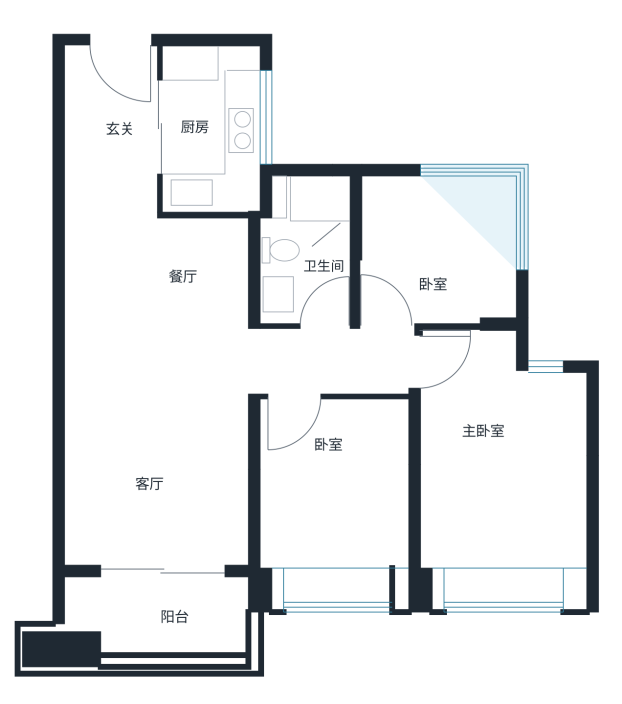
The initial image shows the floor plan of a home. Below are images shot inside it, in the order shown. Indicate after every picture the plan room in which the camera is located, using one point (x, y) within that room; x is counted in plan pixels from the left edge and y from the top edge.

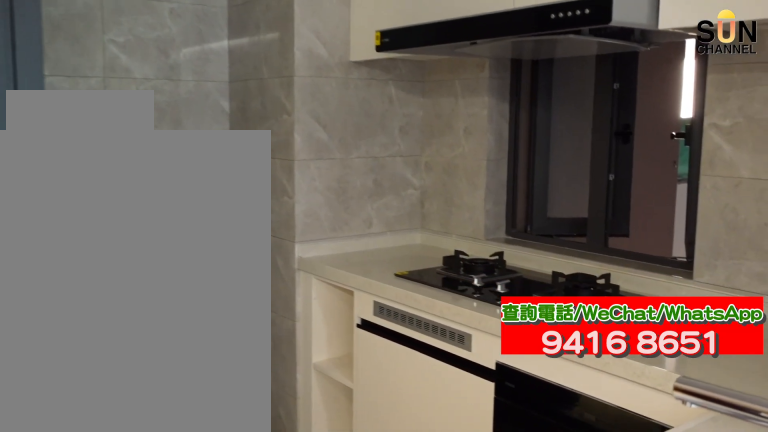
(211, 127)
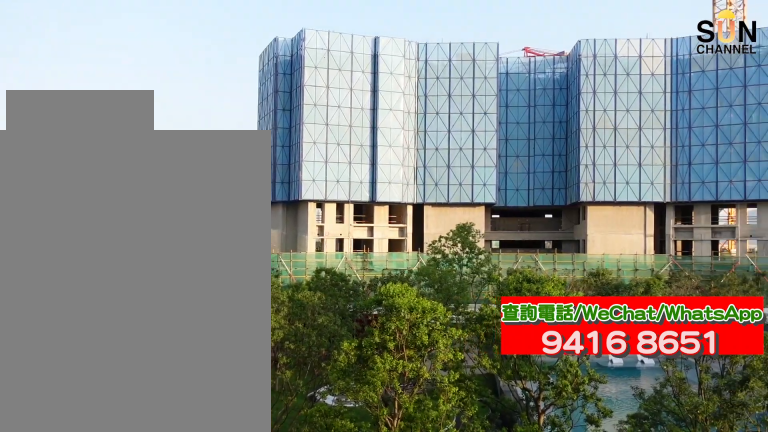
(158, 618)
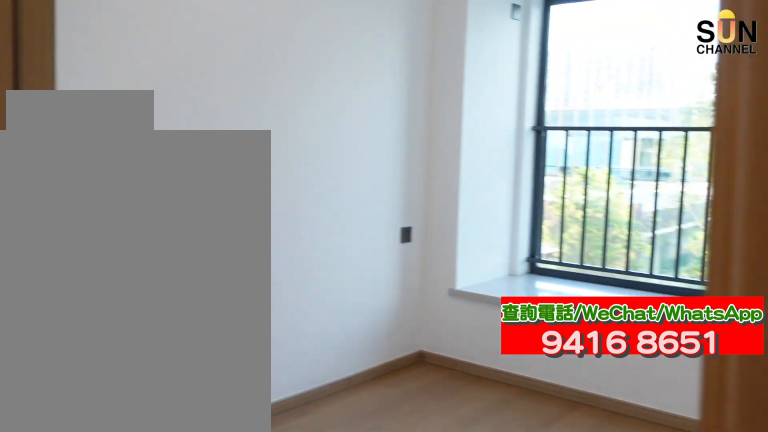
(342, 505)
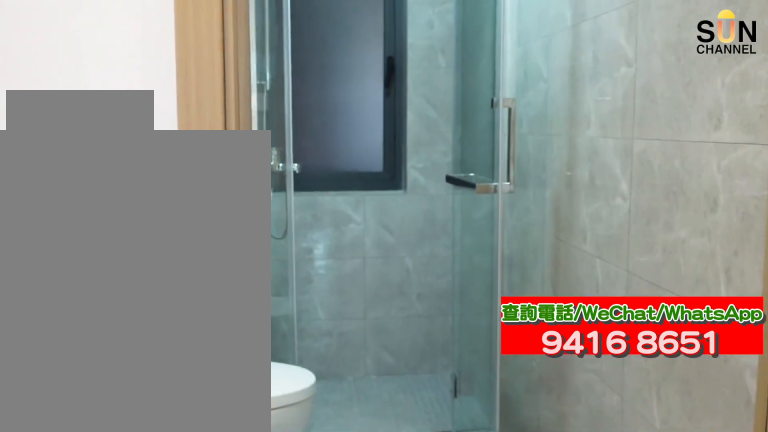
(305, 246)
